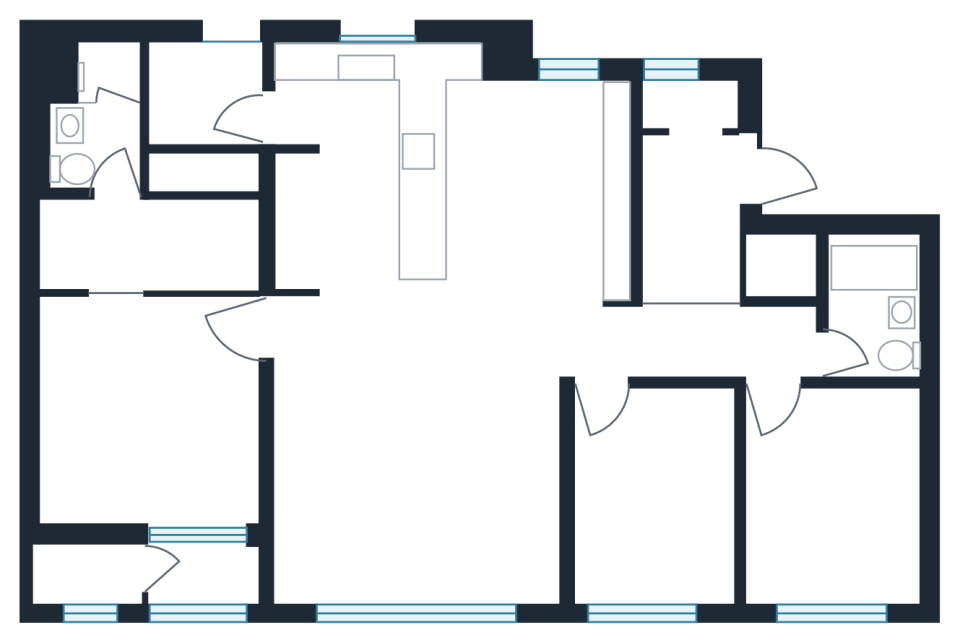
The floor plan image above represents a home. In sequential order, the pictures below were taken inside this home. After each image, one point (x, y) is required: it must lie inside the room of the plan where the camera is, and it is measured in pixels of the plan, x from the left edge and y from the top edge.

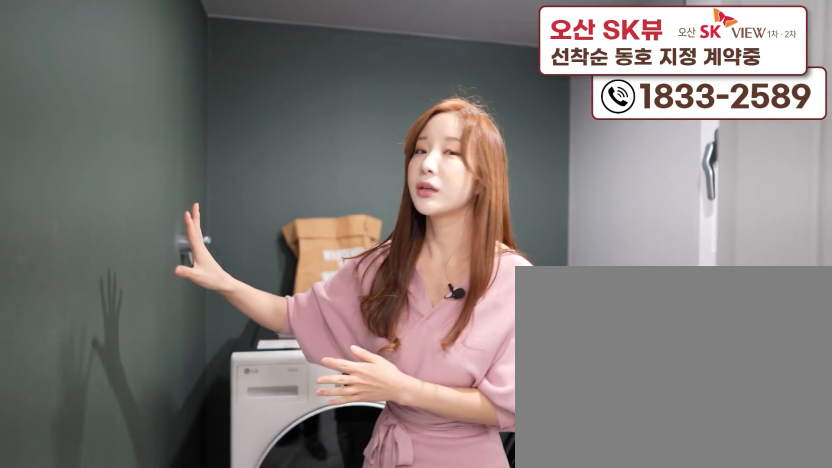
(218, 109)
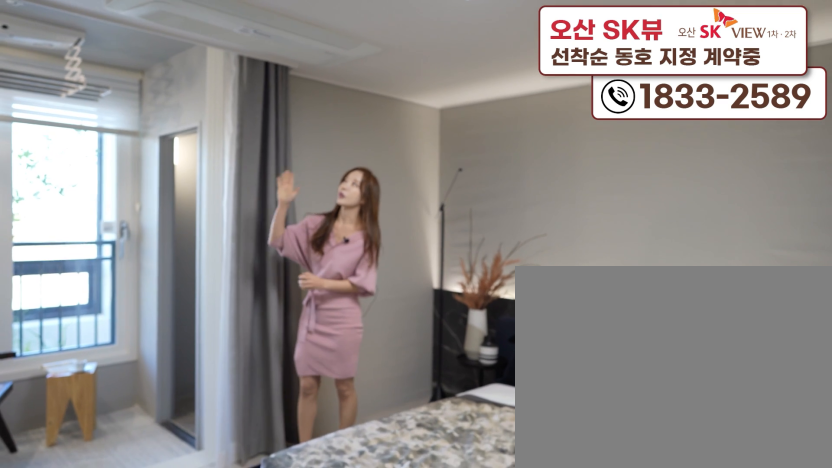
(153, 477)
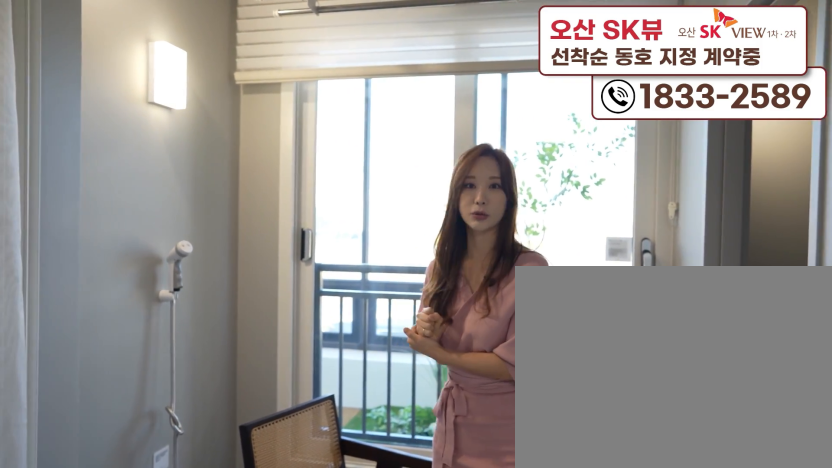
(200, 597)
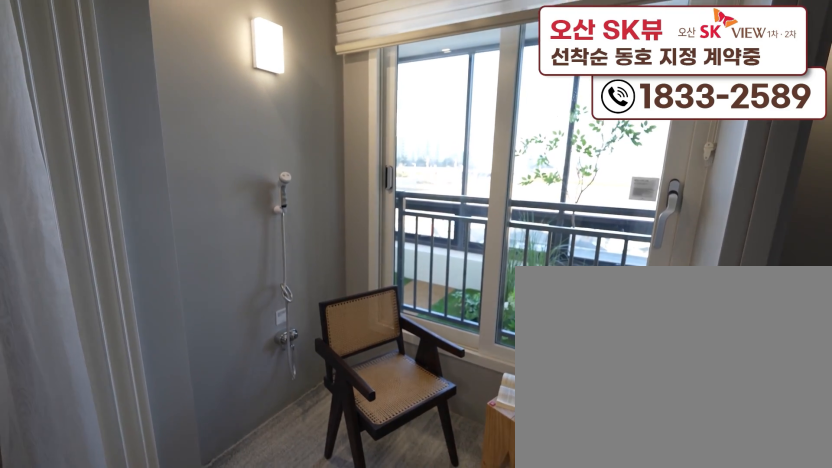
(200, 597)
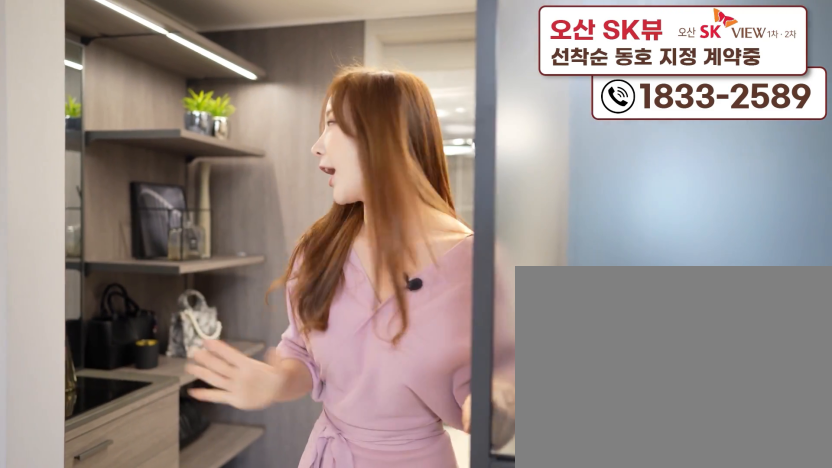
(109, 278)
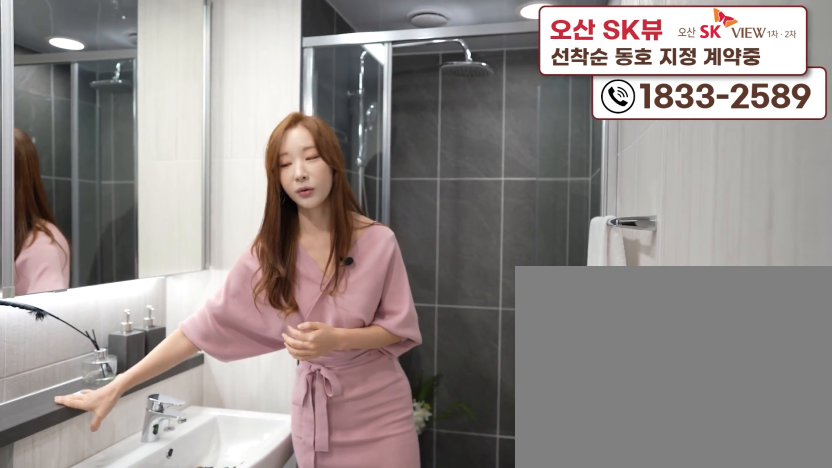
(105, 157)
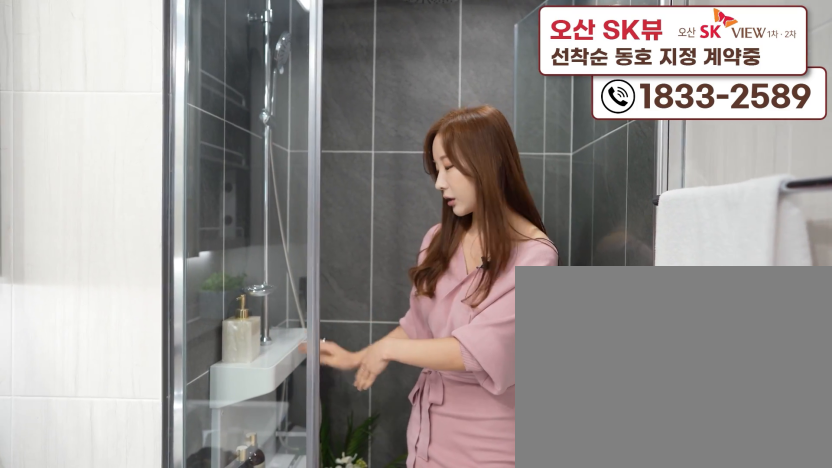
(105, 157)
